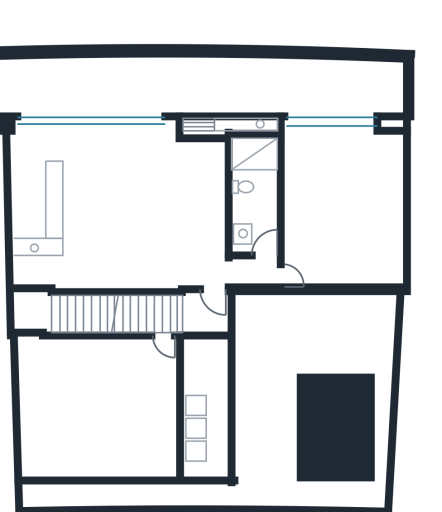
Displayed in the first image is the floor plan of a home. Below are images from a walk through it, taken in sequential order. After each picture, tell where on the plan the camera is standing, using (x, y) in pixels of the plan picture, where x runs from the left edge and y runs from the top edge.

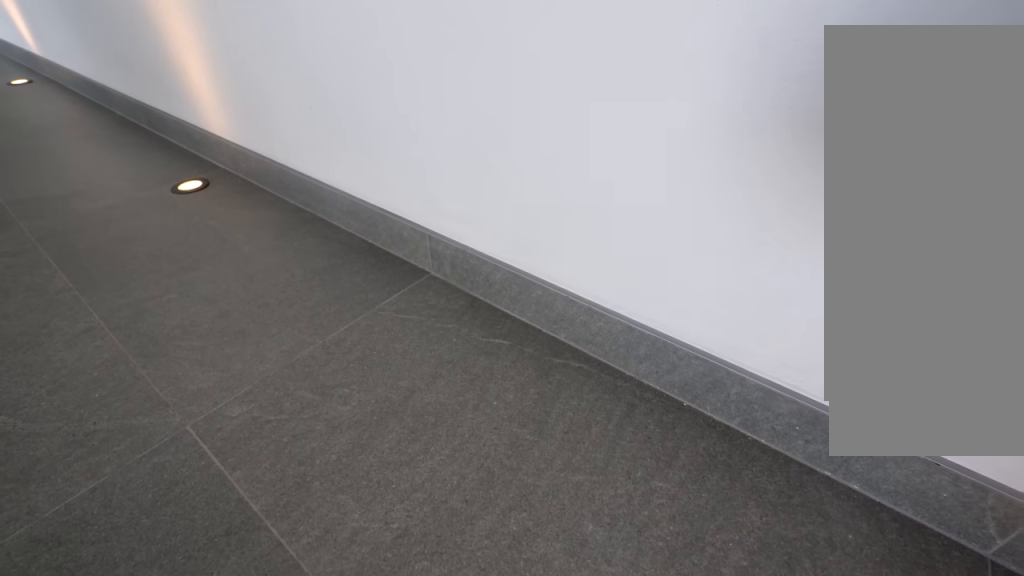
(122, 273)
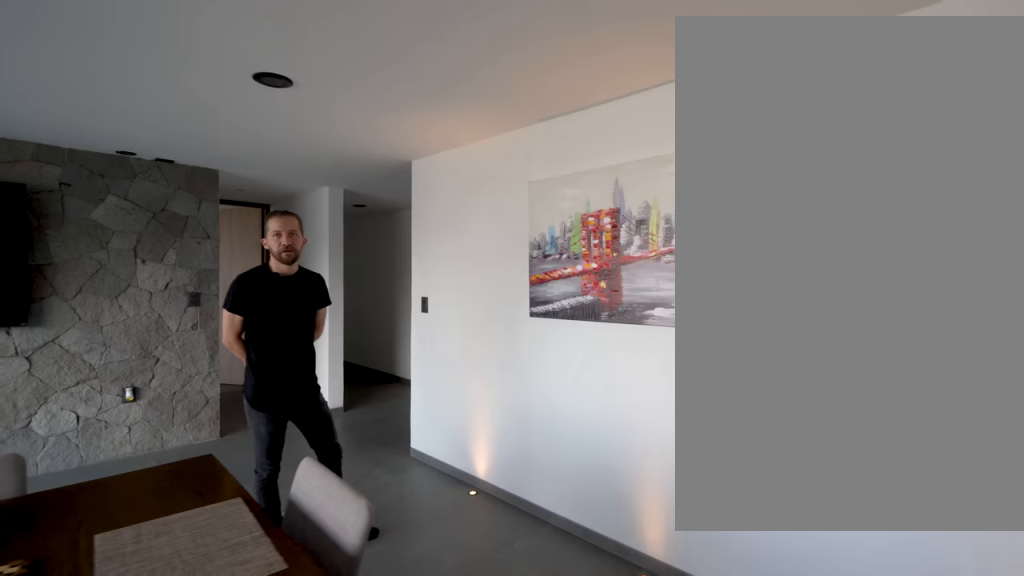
(61, 273)
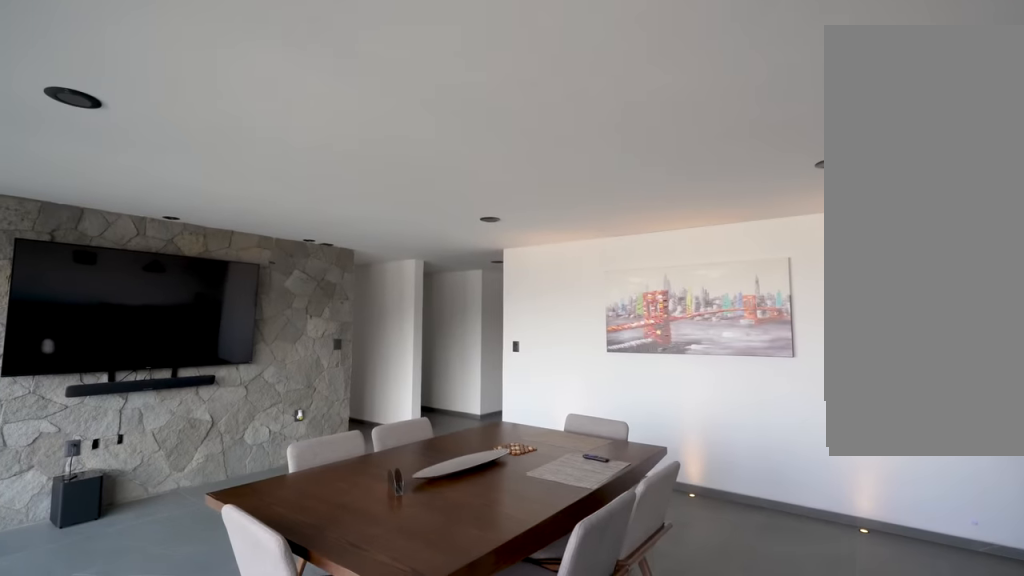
(97, 143)
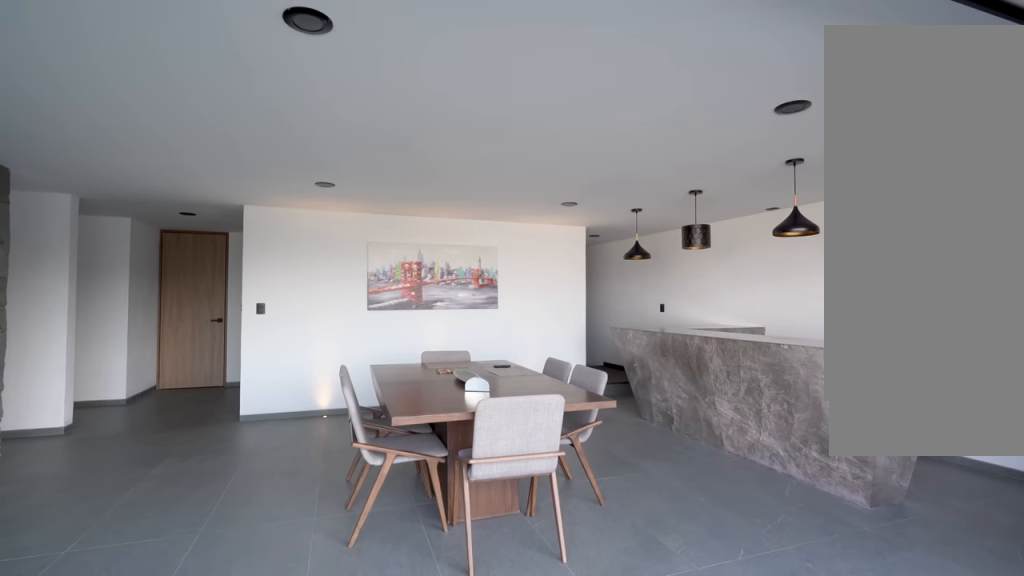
(148, 152)
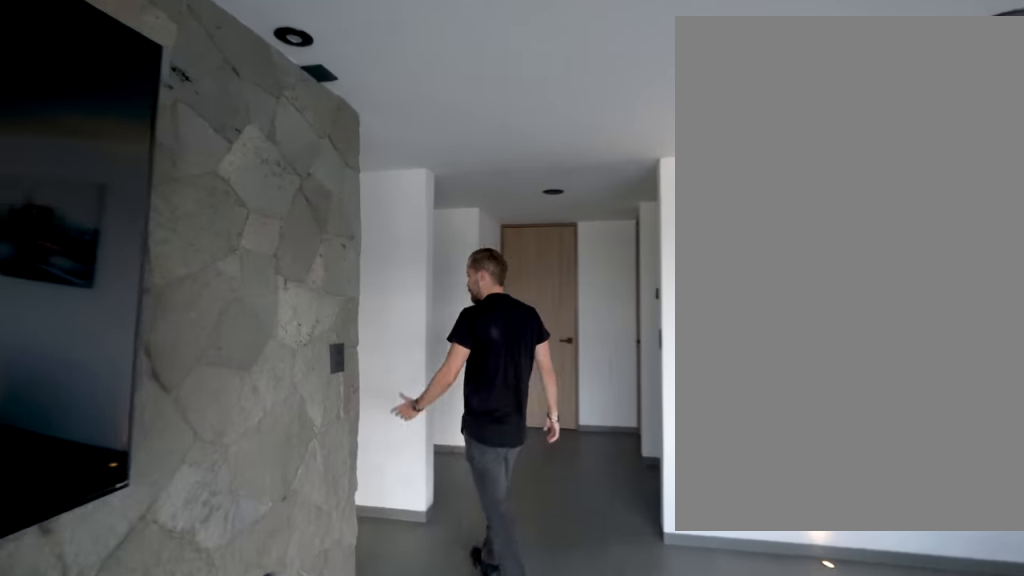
(149, 166)
